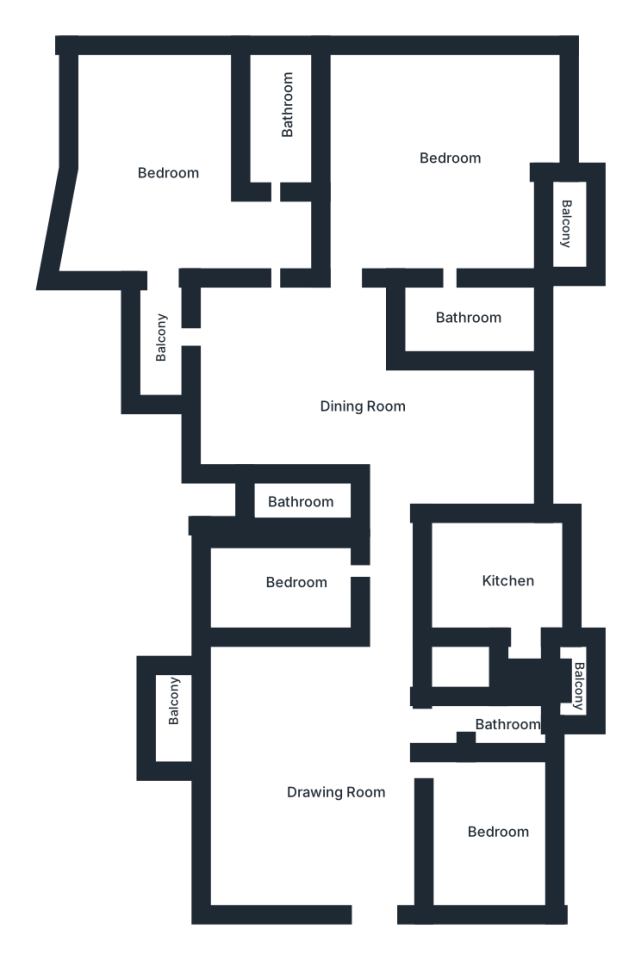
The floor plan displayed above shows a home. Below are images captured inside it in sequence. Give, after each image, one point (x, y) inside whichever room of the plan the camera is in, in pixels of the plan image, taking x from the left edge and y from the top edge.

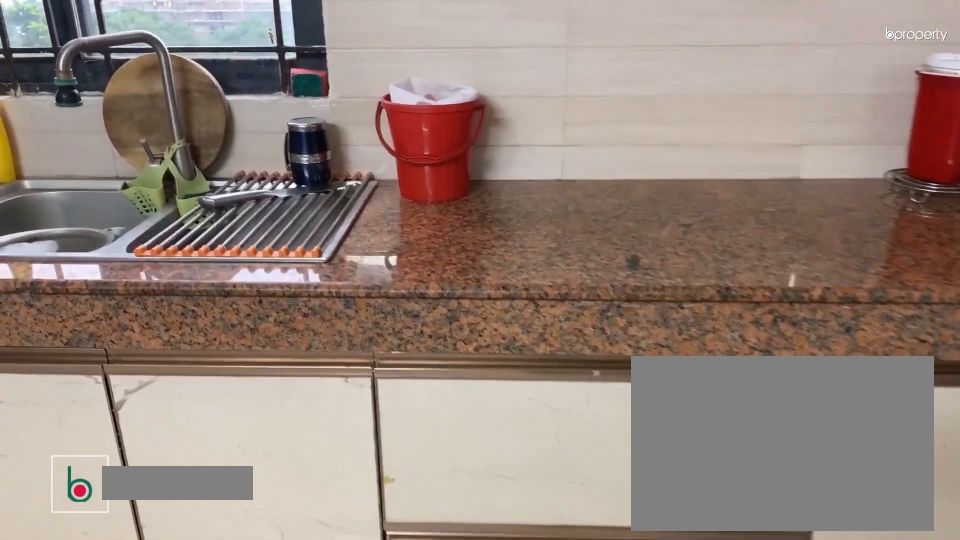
(513, 582)
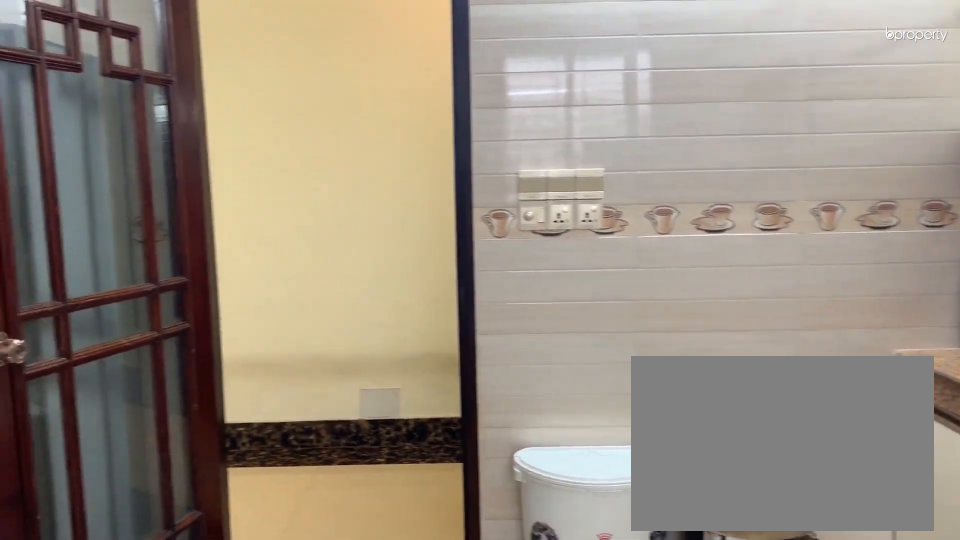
(514, 581)
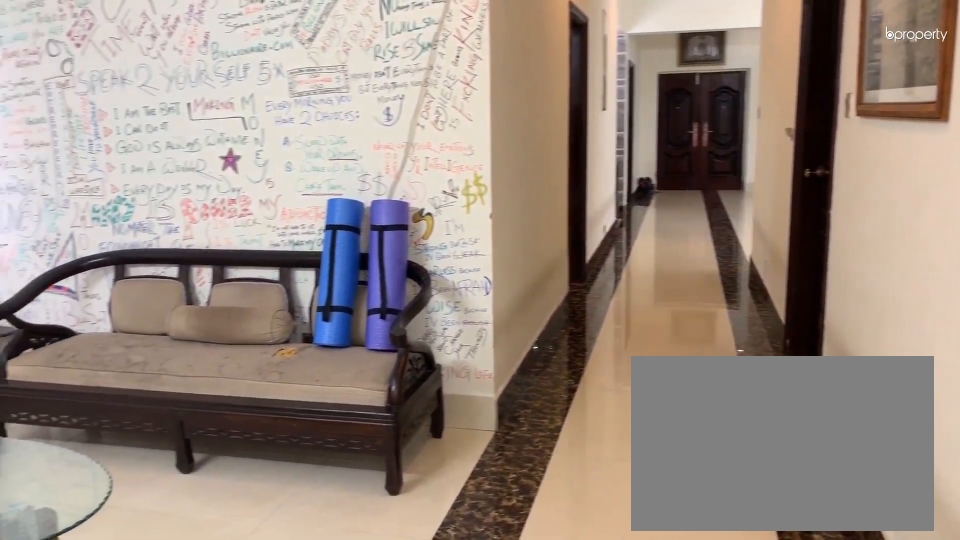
(344, 380)
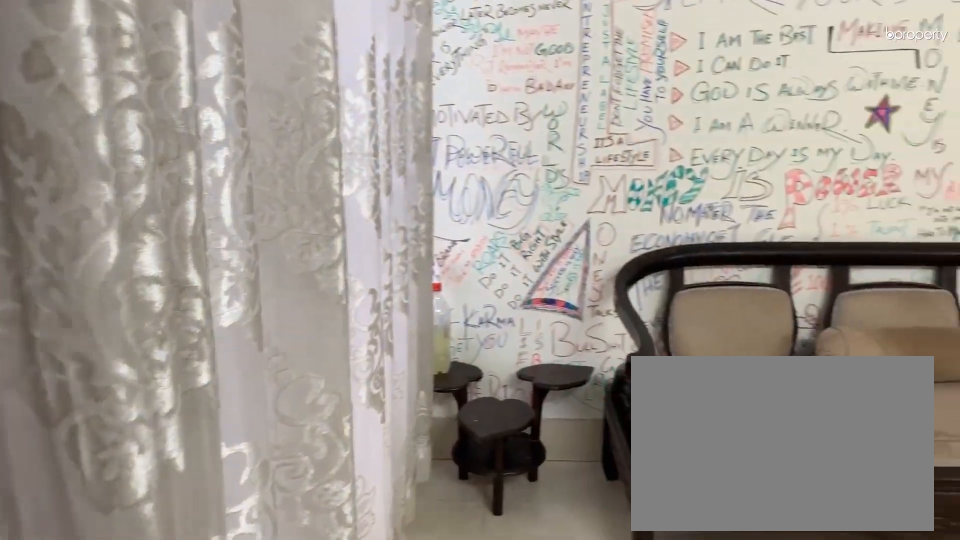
(452, 434)
